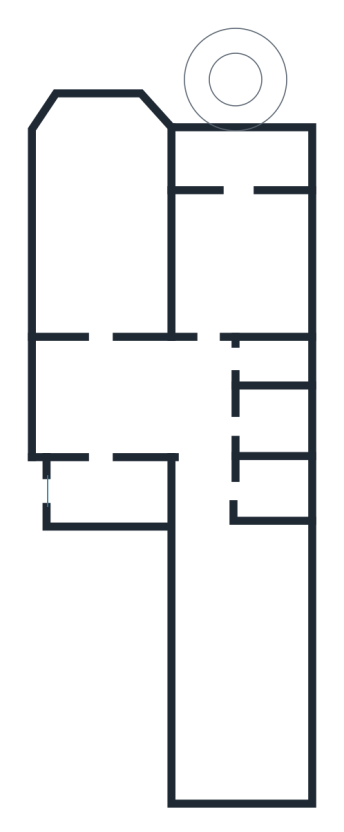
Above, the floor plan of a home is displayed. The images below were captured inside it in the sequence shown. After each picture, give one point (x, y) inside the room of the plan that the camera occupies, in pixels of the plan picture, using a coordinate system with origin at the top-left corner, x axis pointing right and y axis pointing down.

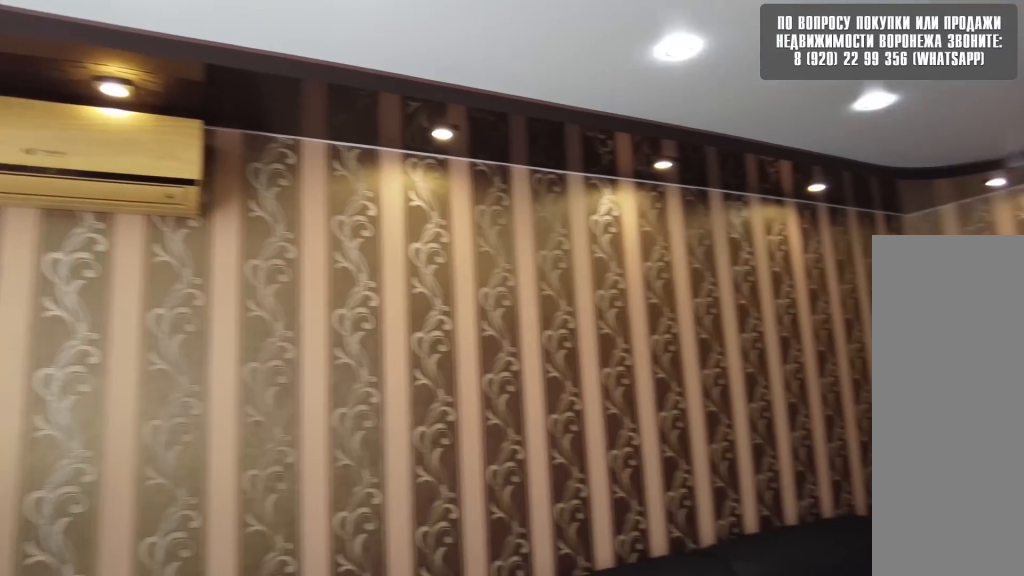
(99, 293)
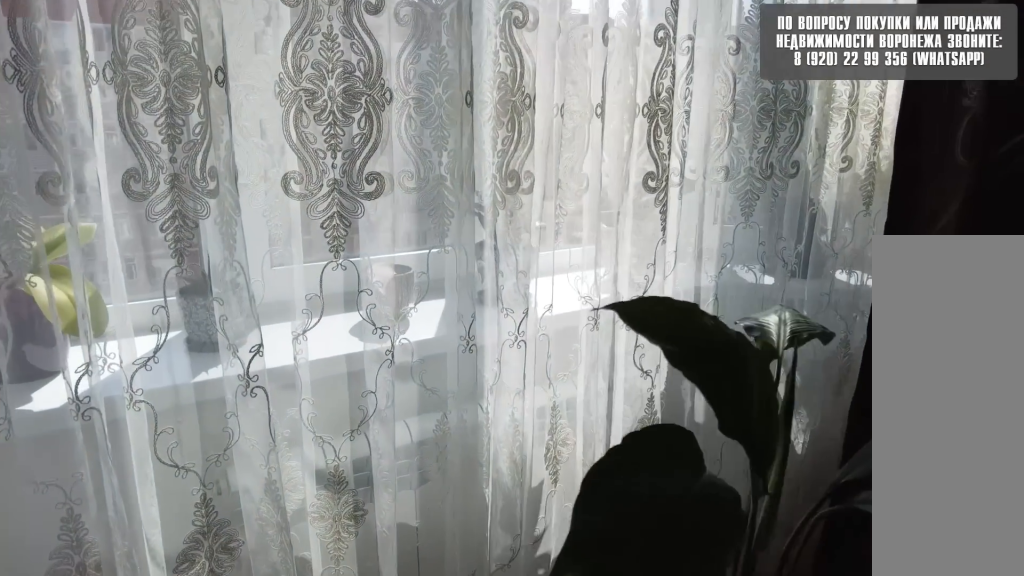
(99, 293)
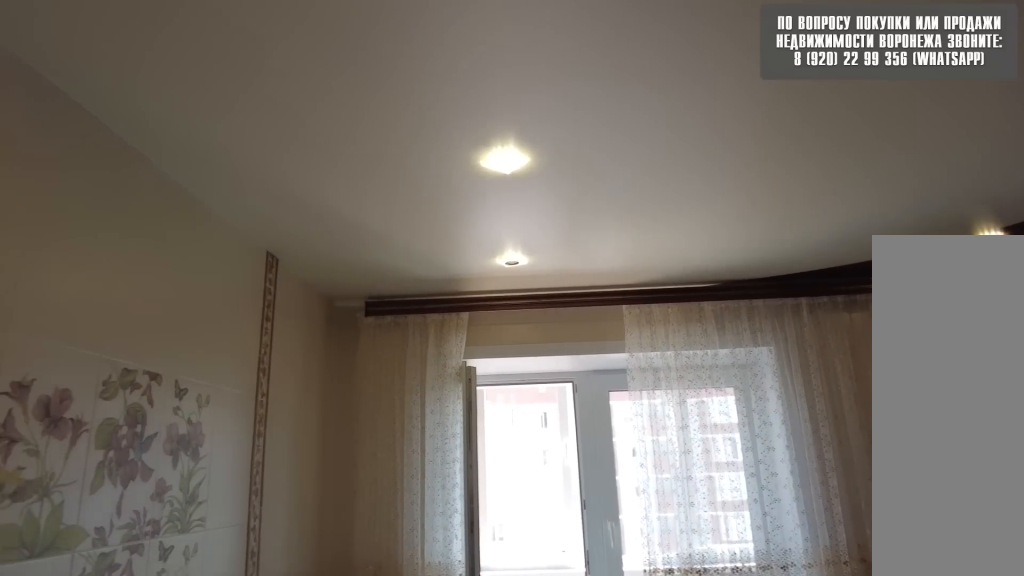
(245, 293)
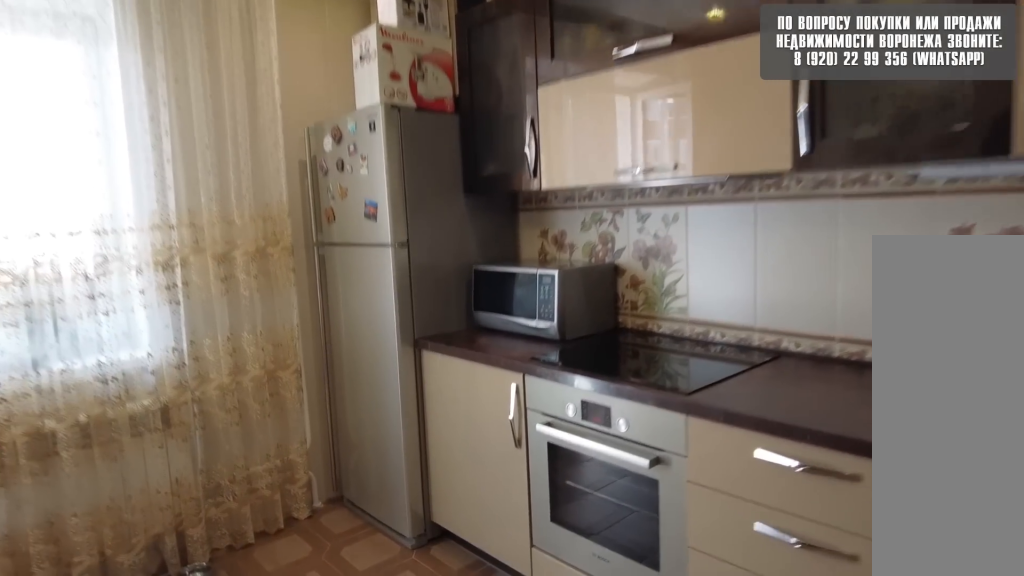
(245, 293)
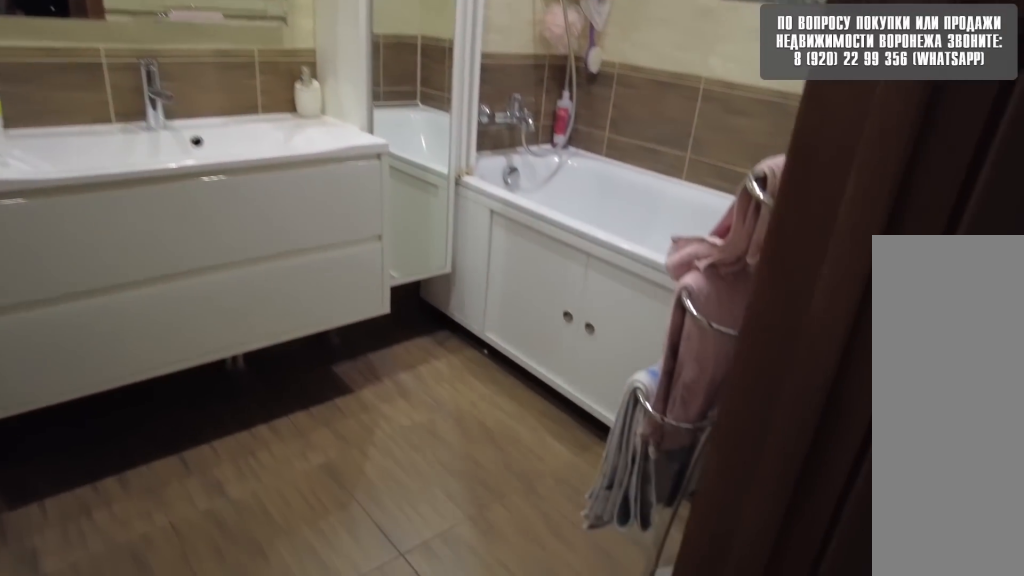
(206, 502)
